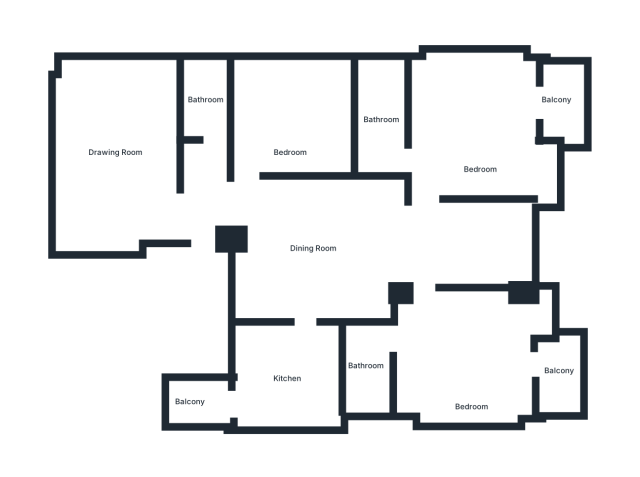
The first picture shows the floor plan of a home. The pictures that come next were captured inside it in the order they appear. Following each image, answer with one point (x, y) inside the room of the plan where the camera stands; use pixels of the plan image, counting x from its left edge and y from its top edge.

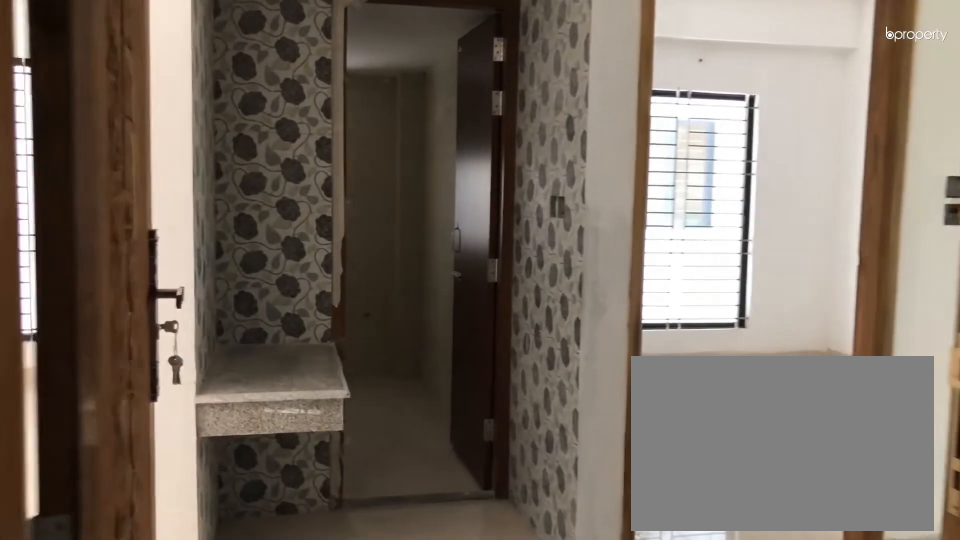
(265, 209)
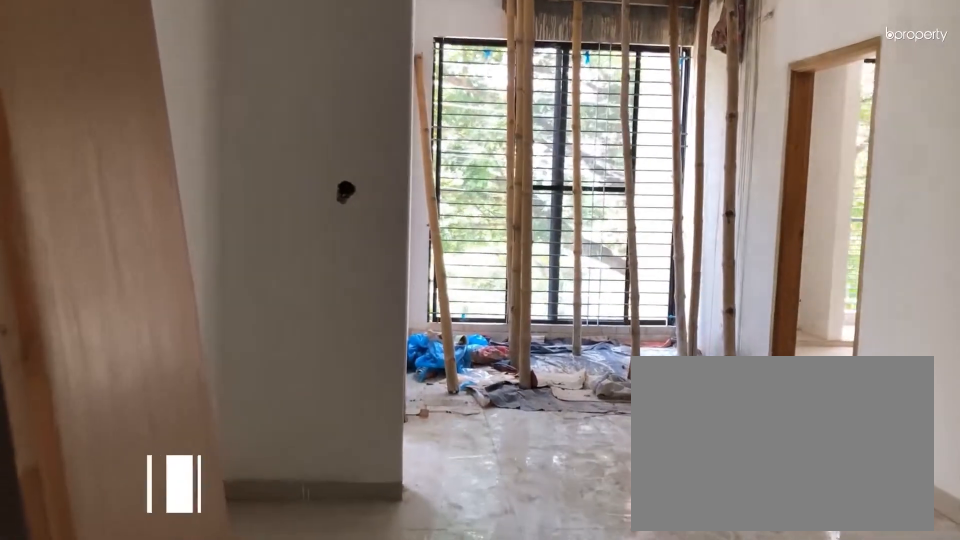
(318, 261)
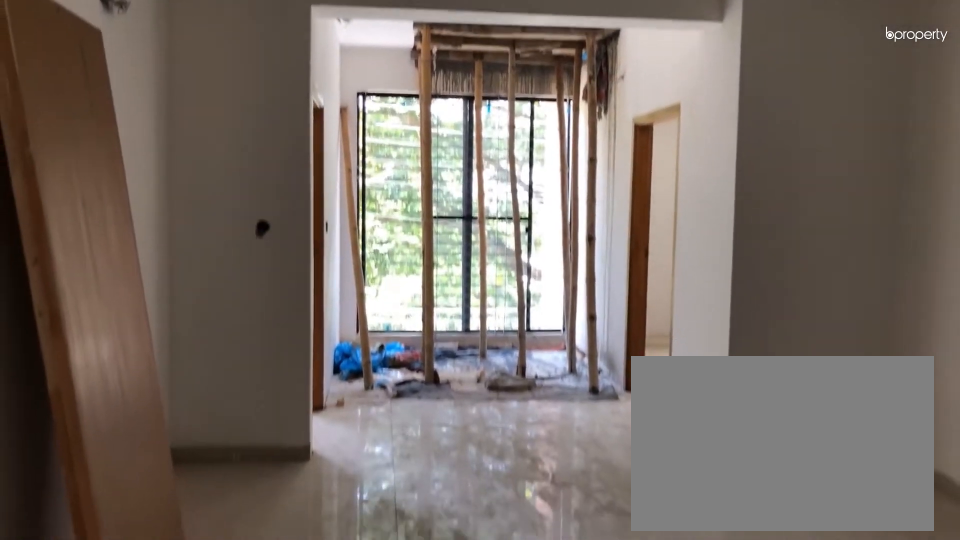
(318, 261)
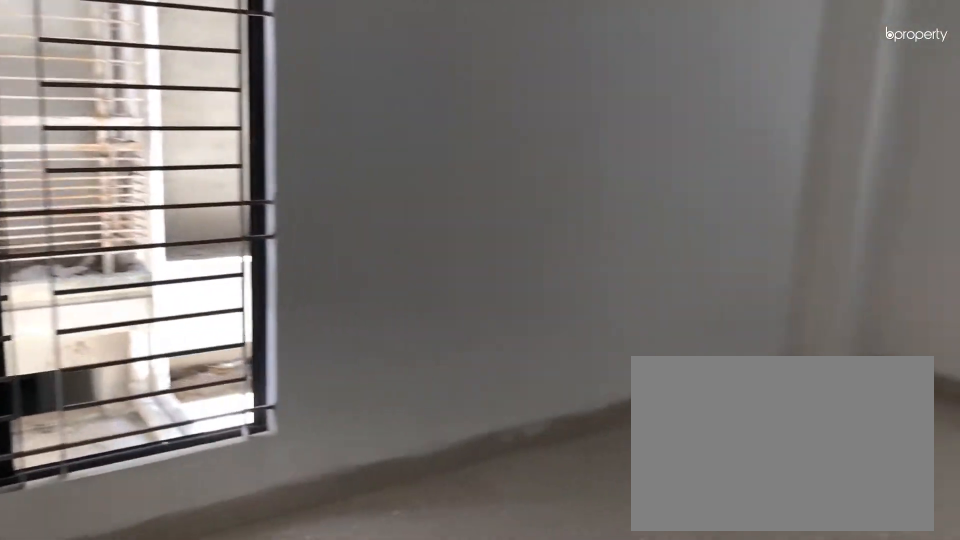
(112, 161)
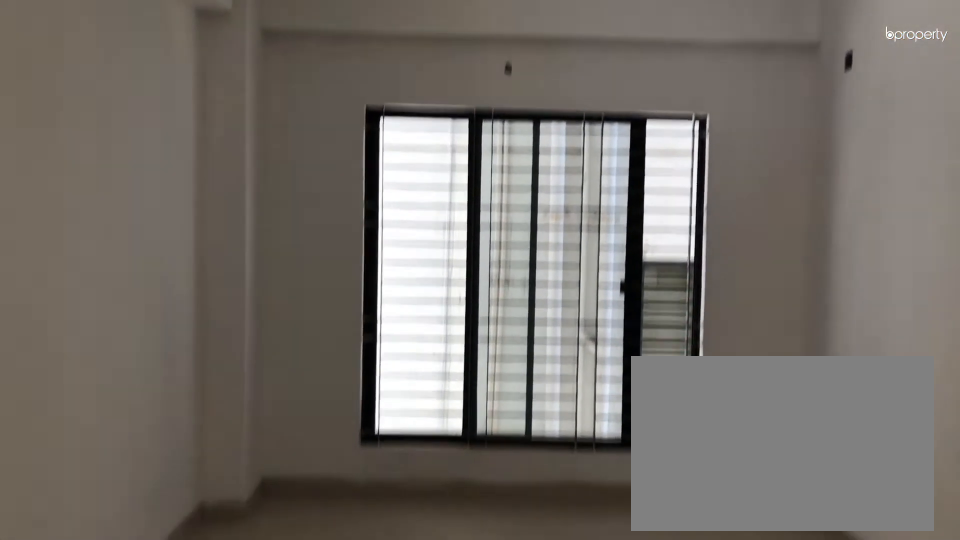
(112, 161)
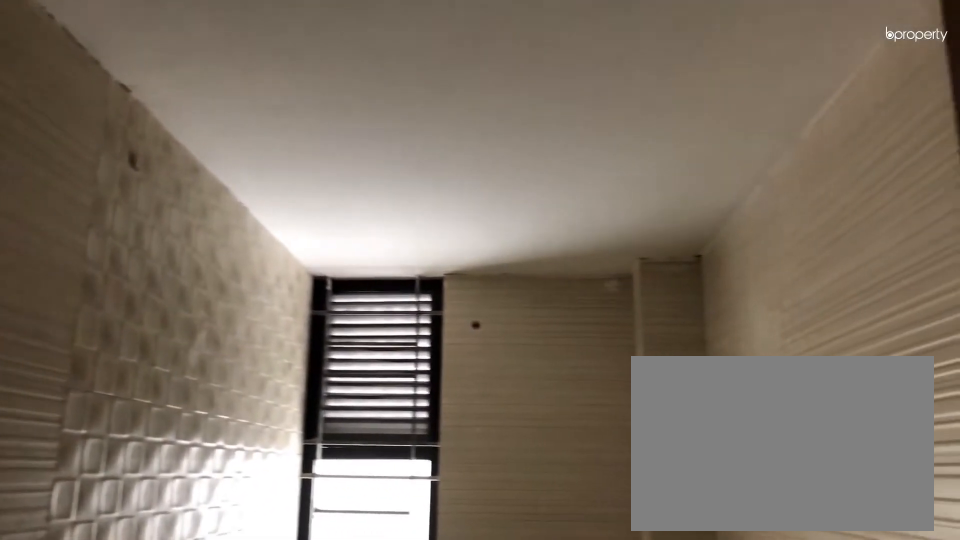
(203, 98)
